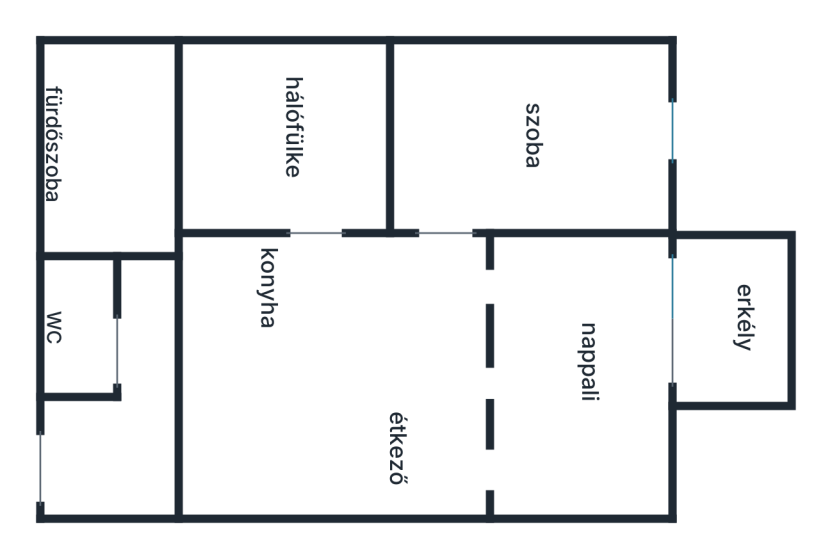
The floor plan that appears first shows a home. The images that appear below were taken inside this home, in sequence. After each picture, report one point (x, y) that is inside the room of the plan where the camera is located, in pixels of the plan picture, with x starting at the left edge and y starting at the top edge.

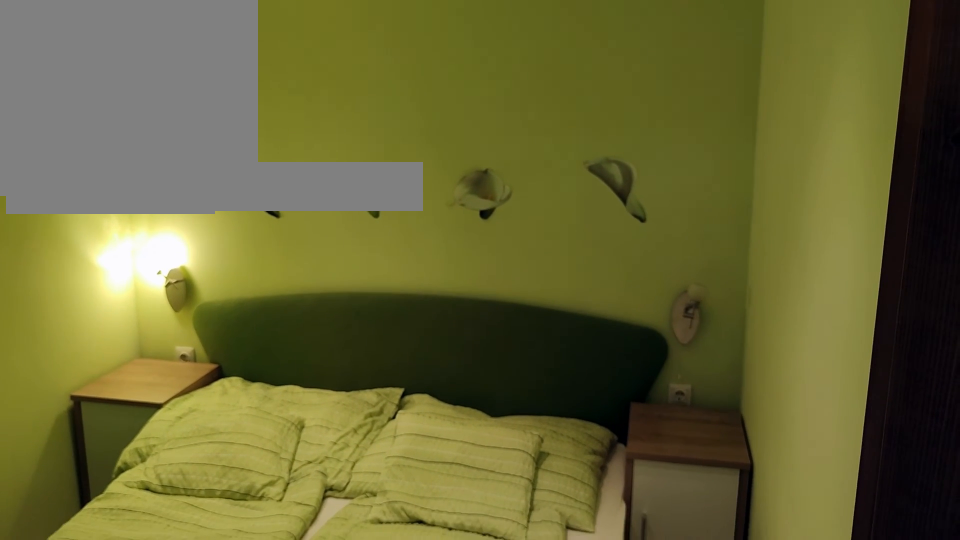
(272, 124)
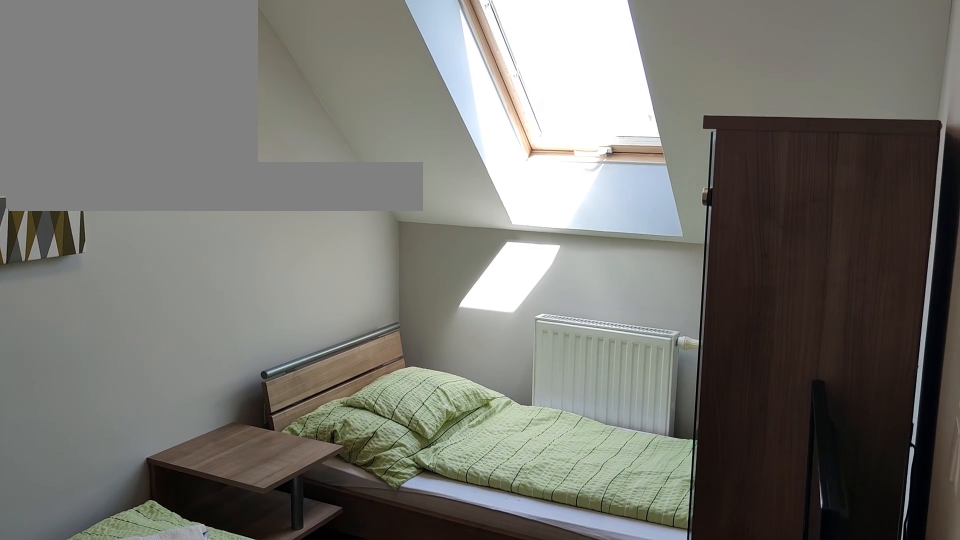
(533, 124)
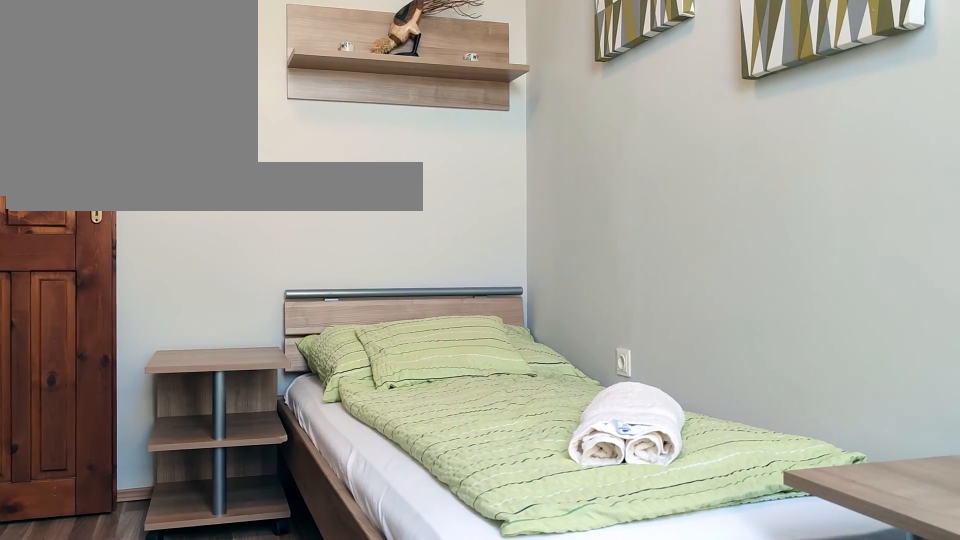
(533, 123)
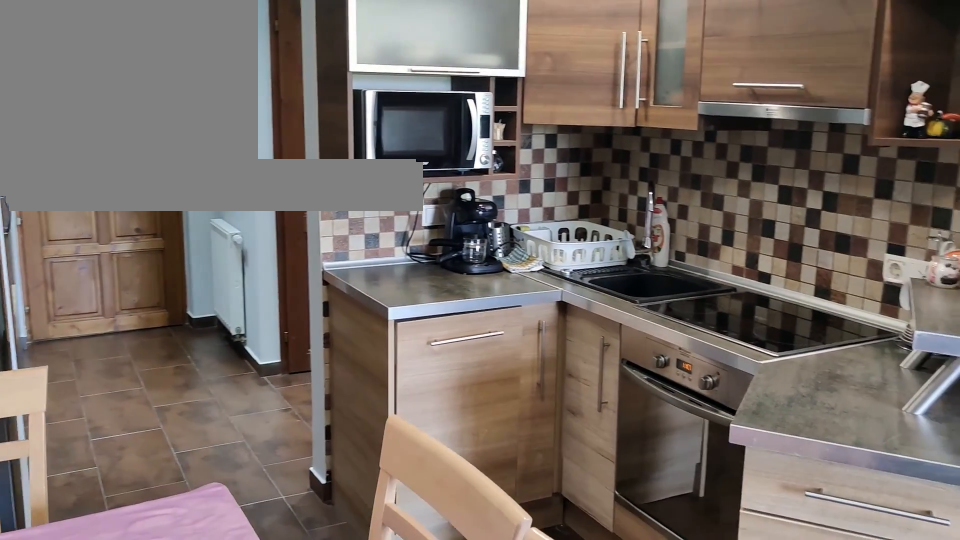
(326, 388)
